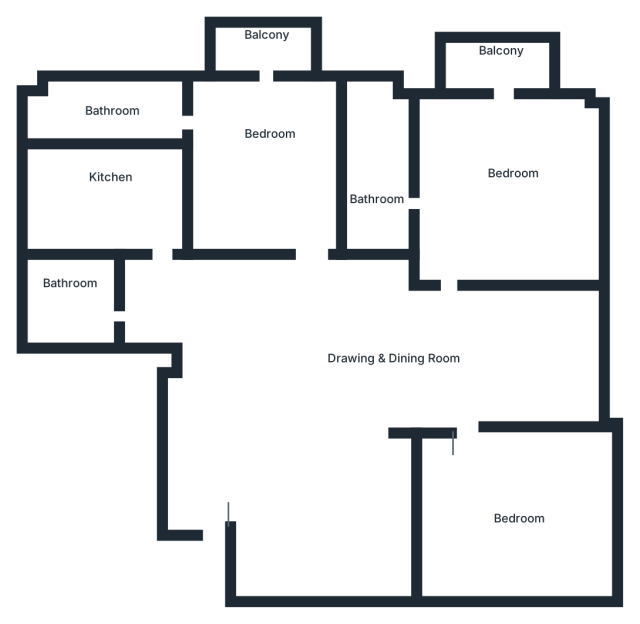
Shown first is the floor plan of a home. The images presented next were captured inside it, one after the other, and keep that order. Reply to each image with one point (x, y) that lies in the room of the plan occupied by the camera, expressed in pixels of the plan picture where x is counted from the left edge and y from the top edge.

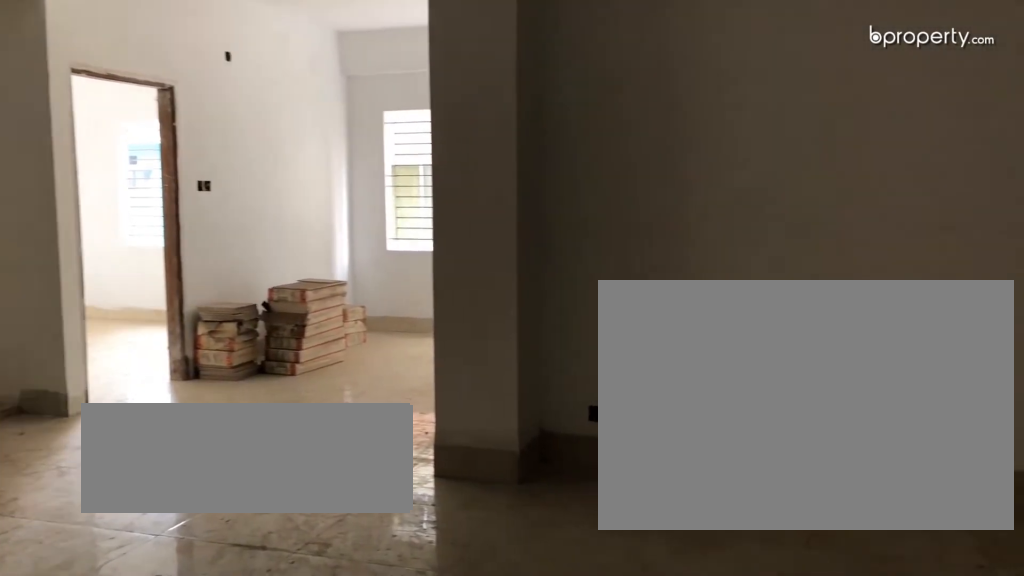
(299, 429)
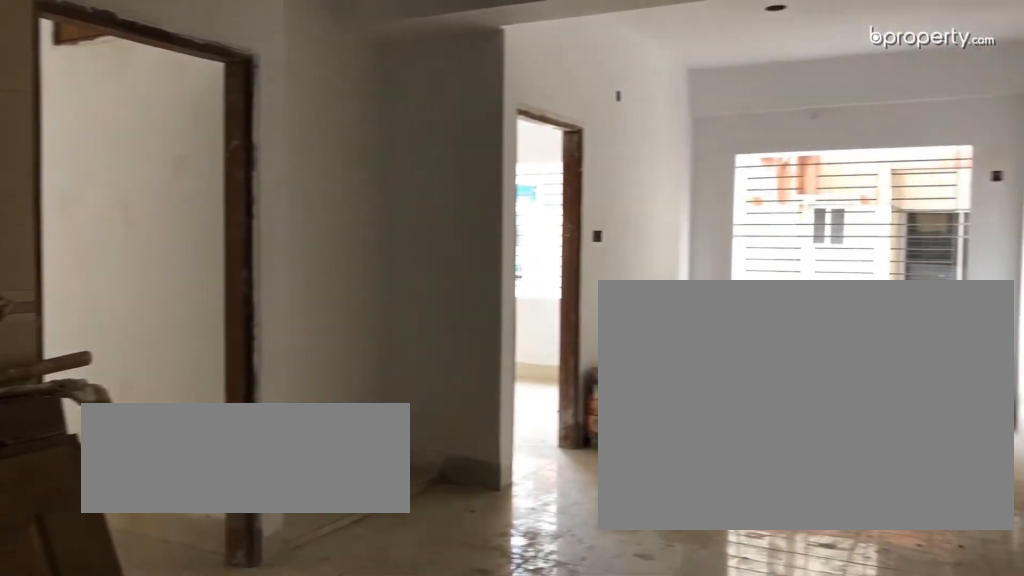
(299, 429)
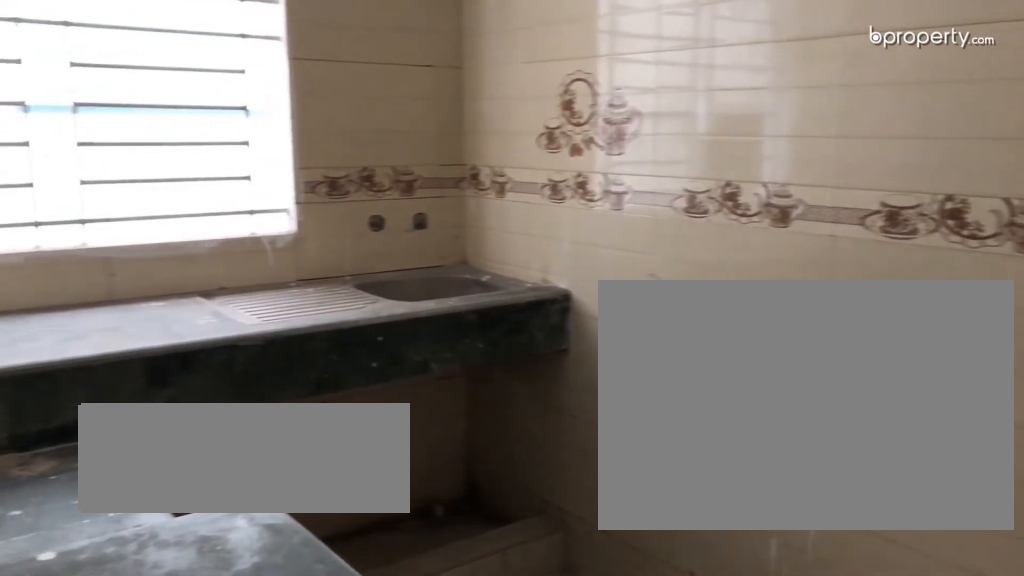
(116, 202)
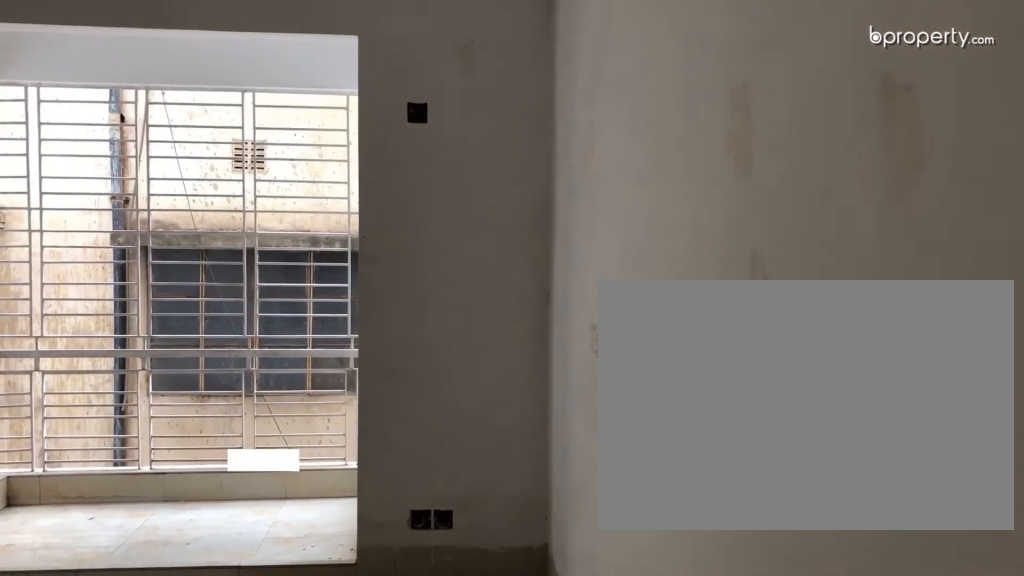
(273, 171)
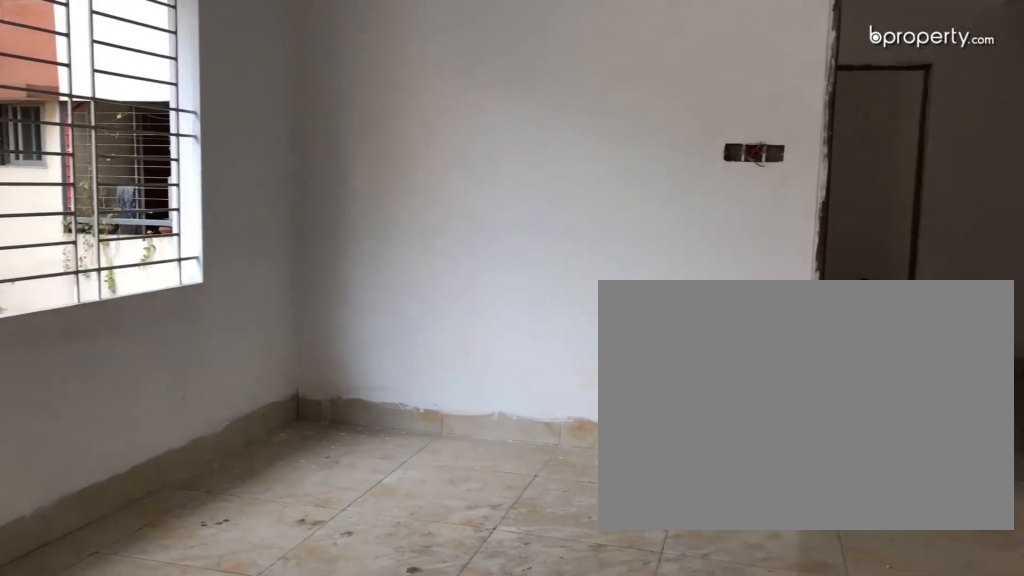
(505, 200)
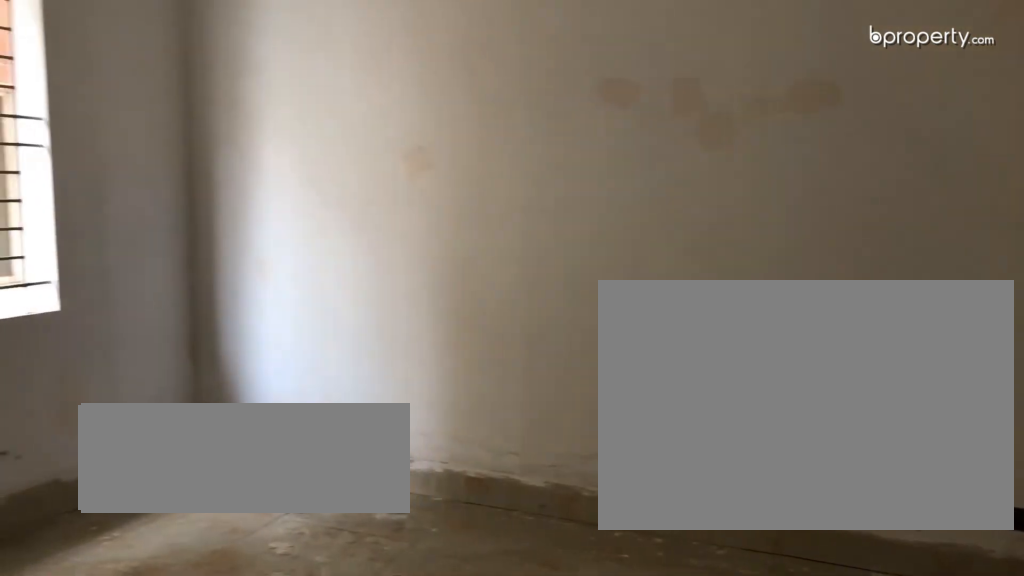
(511, 506)
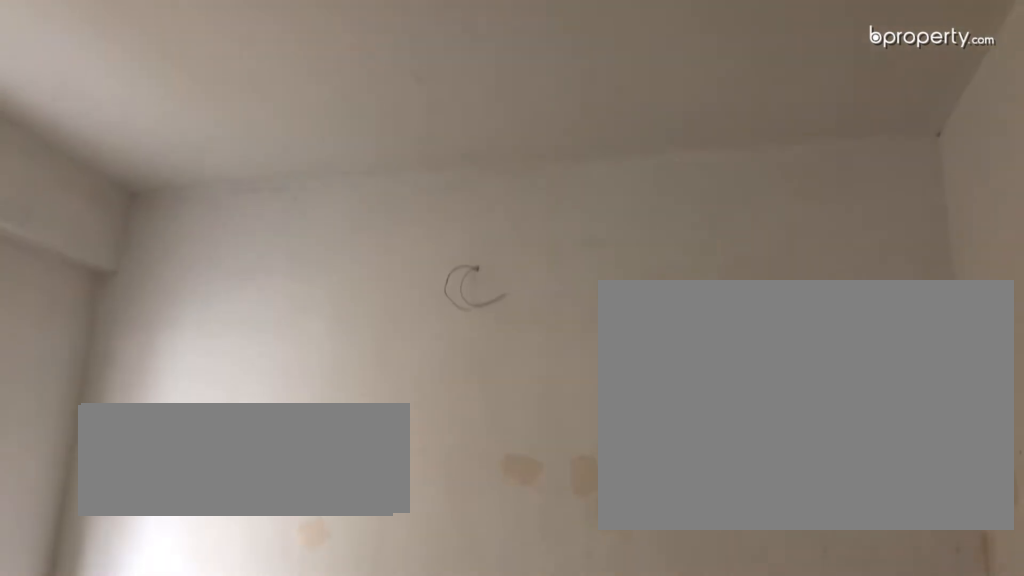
(511, 506)
